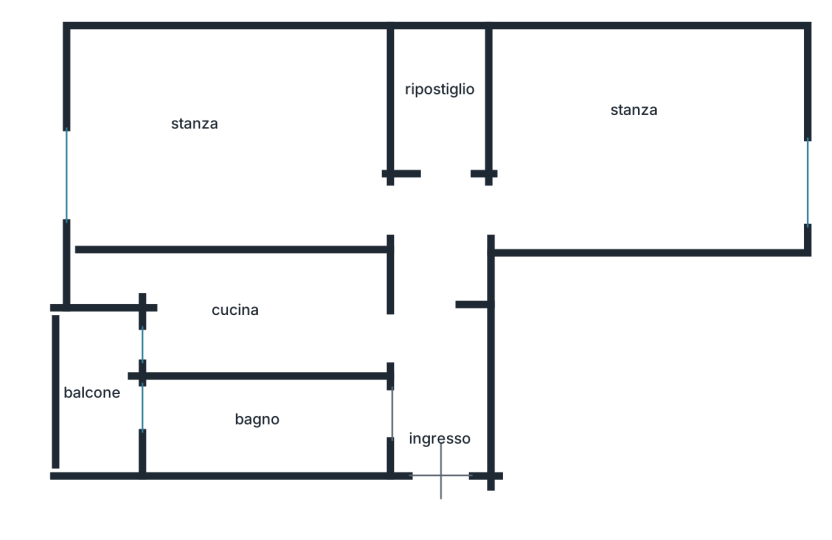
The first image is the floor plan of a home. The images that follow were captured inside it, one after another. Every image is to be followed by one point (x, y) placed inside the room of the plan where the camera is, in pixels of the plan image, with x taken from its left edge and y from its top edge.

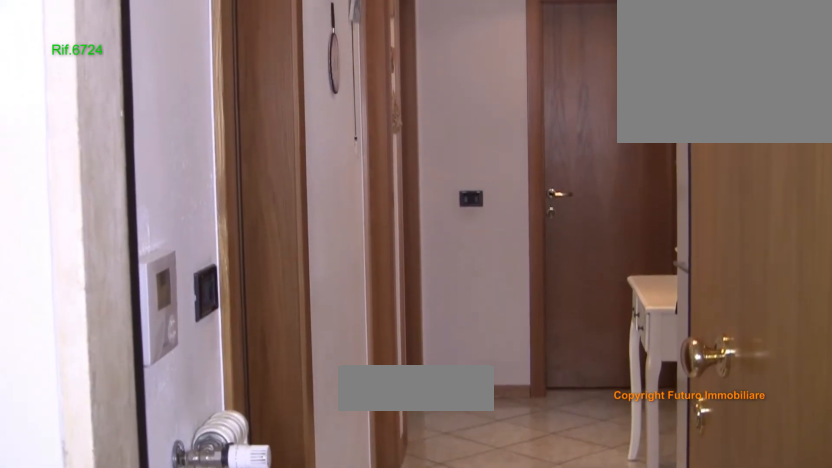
(438, 305)
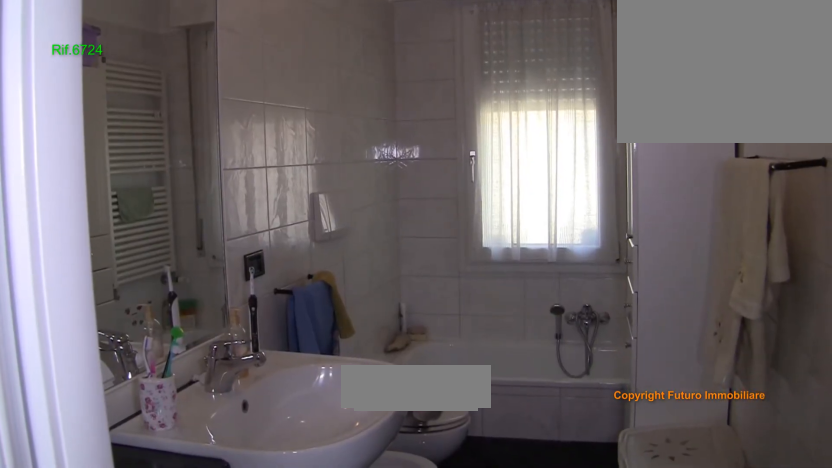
(279, 423)
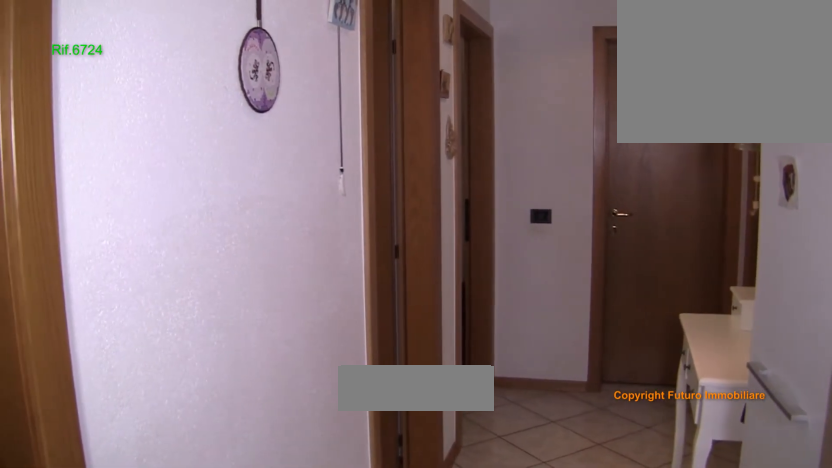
(438, 305)
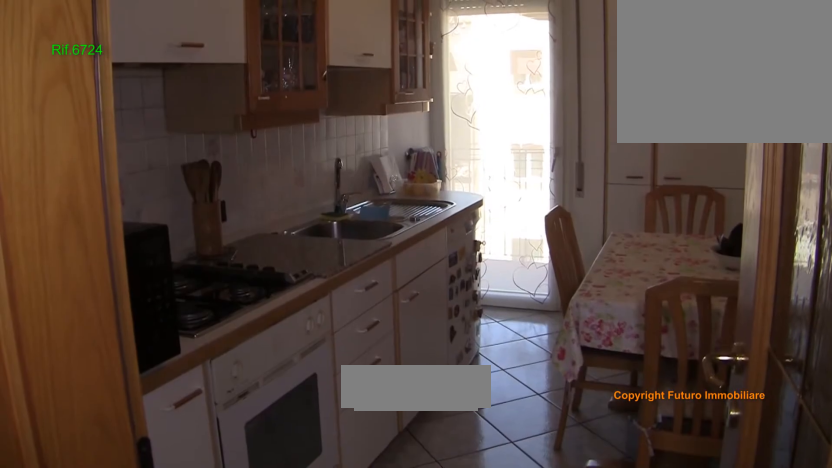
(269, 314)
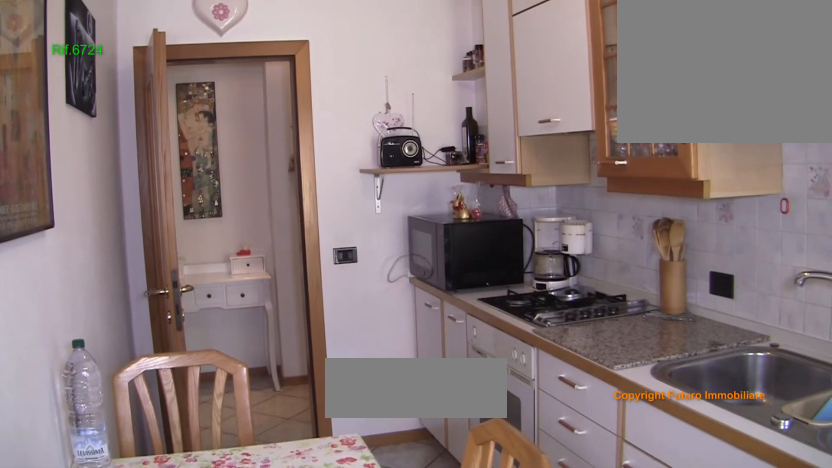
(269, 314)
